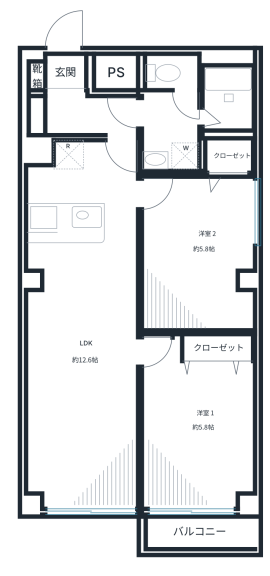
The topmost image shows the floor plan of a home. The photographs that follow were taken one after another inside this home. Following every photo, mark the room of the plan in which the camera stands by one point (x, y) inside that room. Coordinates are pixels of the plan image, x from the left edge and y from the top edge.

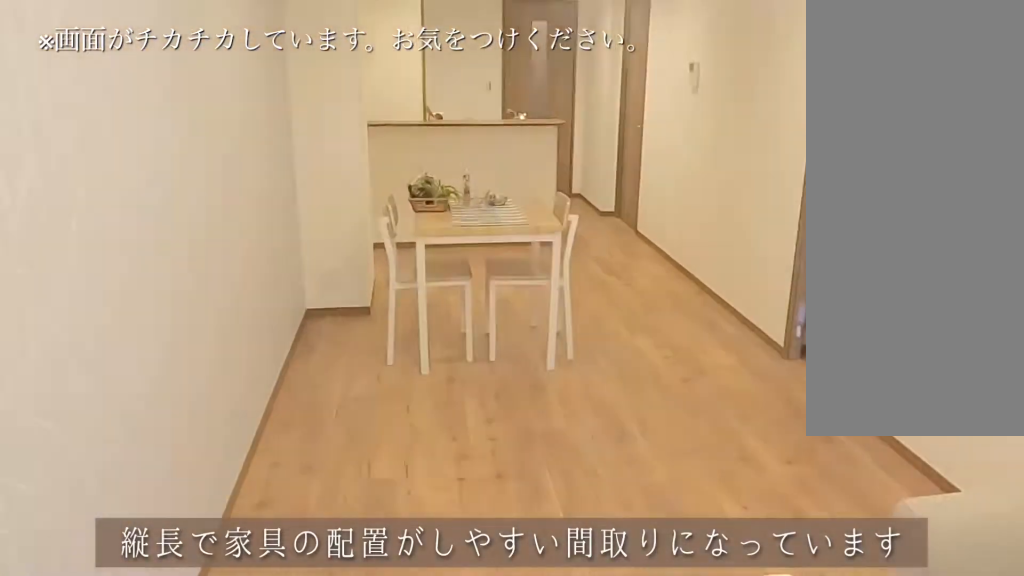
(86, 359)
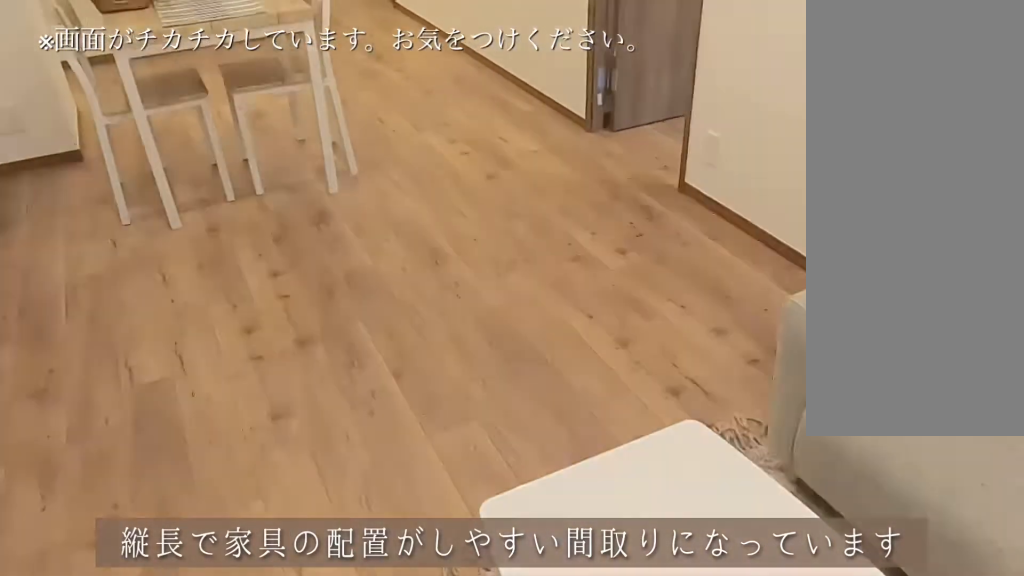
(87, 359)
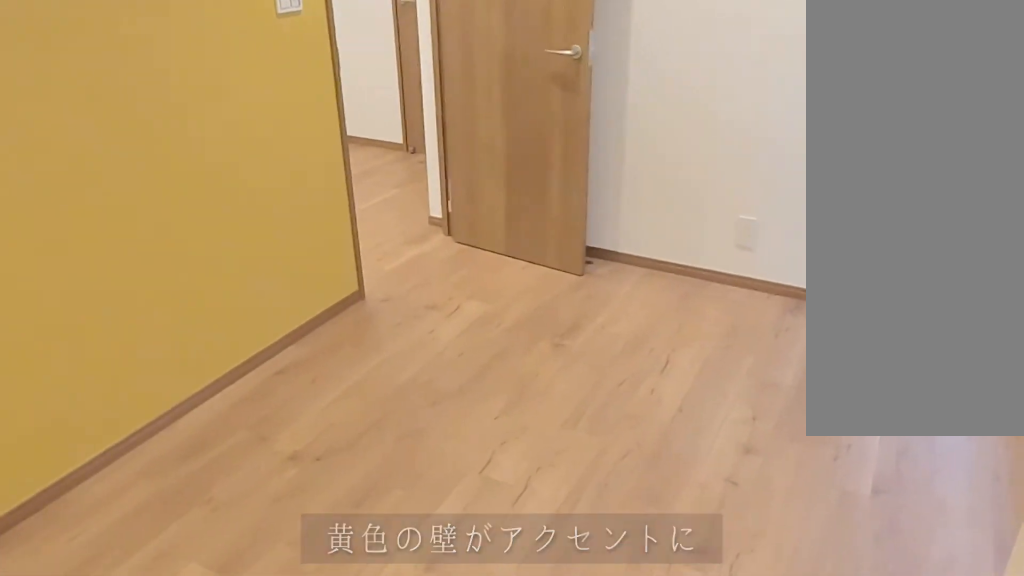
(209, 249)
